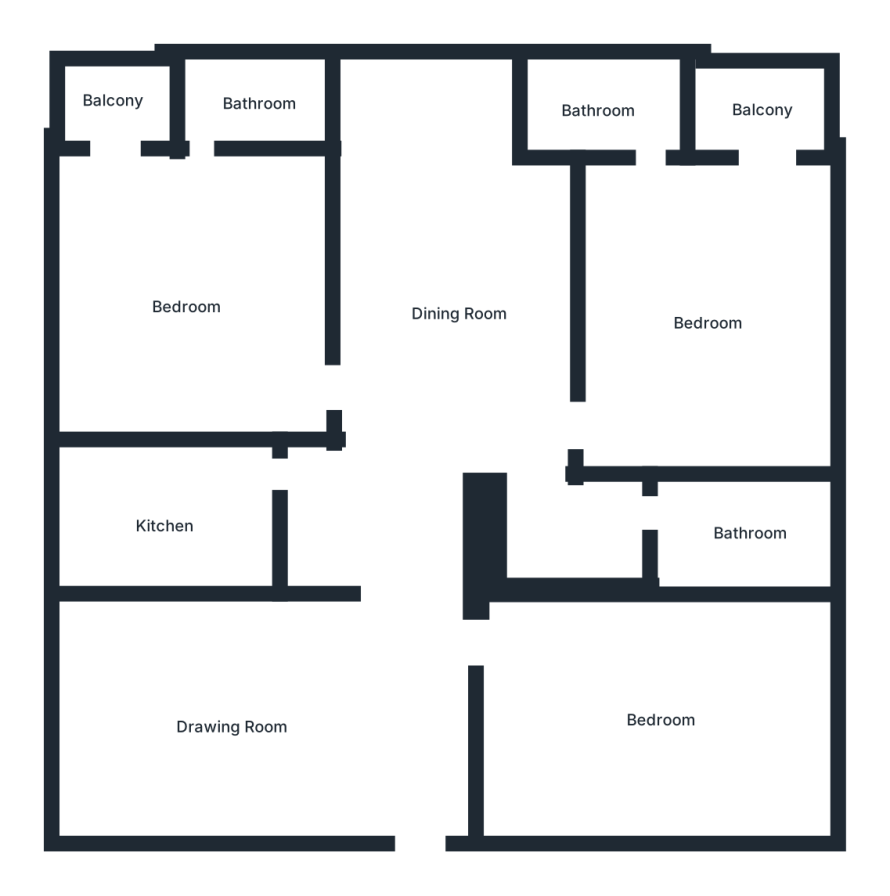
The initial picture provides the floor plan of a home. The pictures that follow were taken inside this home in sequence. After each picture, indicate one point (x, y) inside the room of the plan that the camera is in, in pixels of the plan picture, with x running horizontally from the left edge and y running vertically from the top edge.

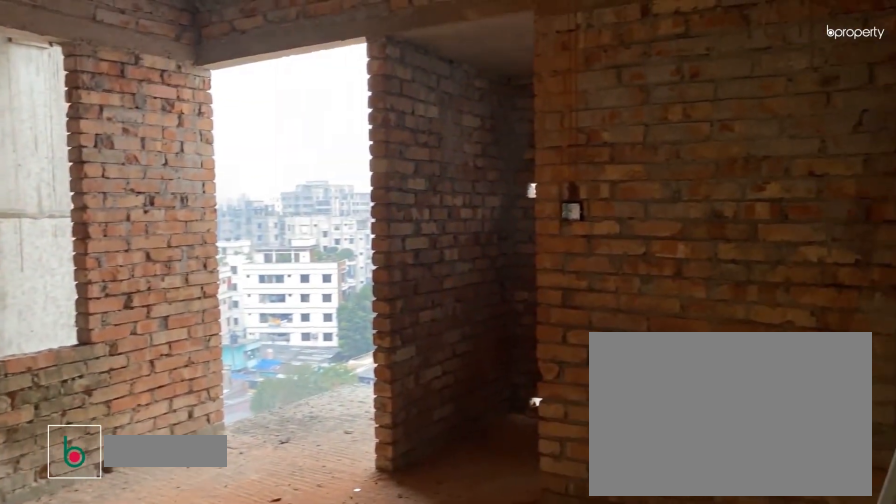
(187, 310)
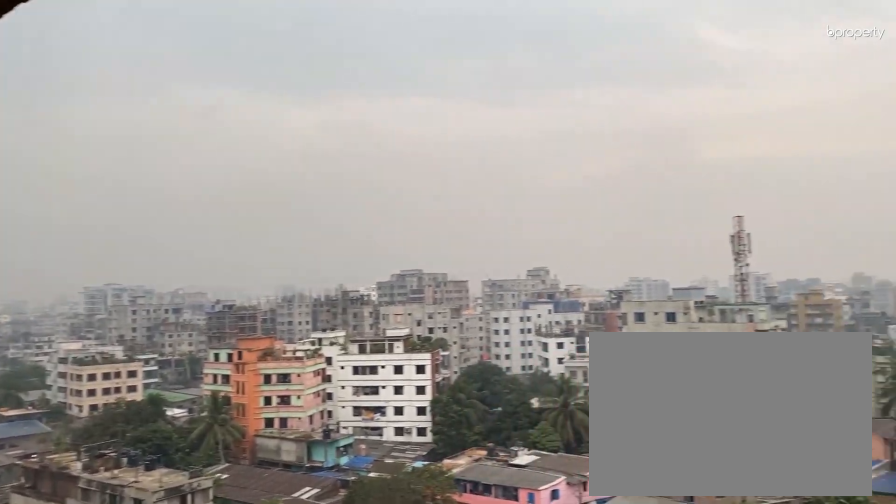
(109, 98)
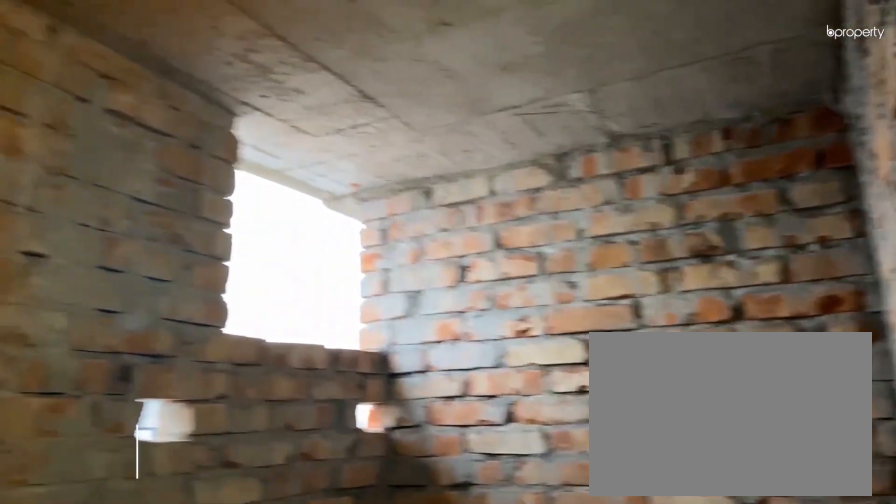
(258, 105)
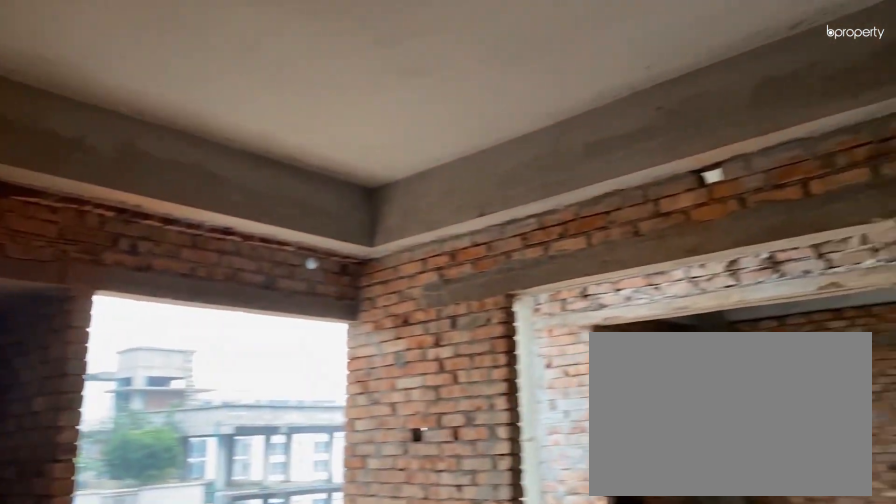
(709, 329)
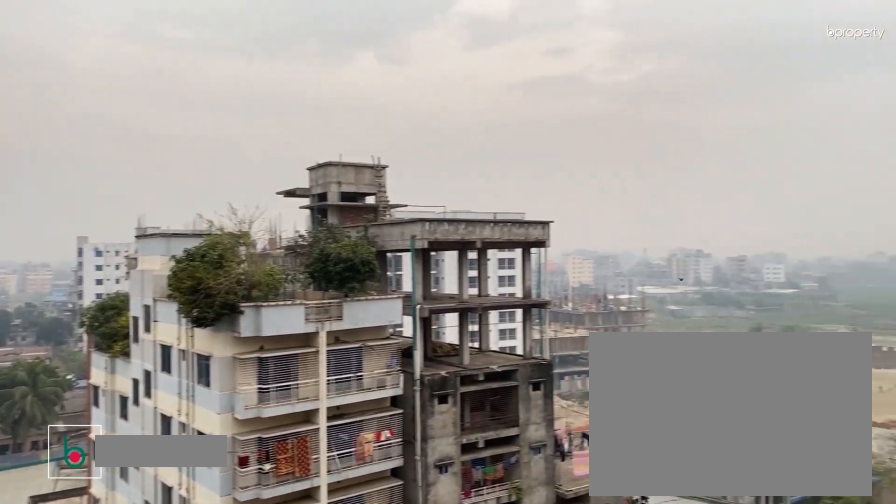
(762, 108)
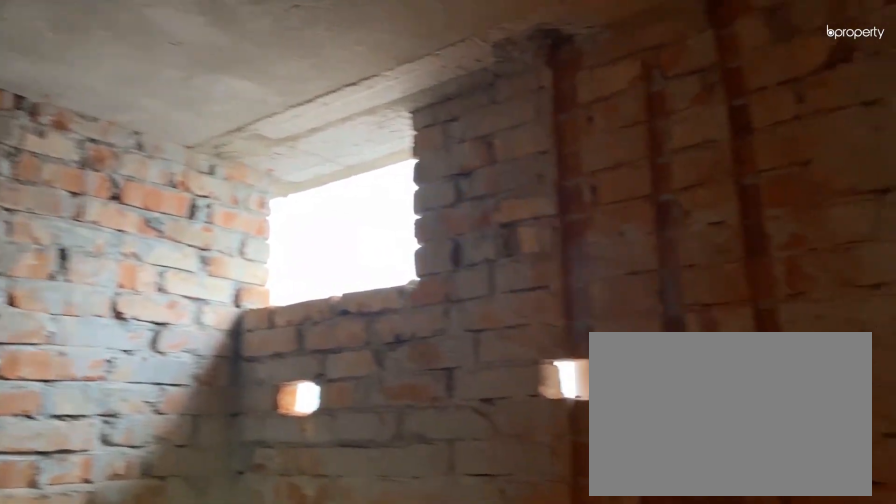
(600, 110)
